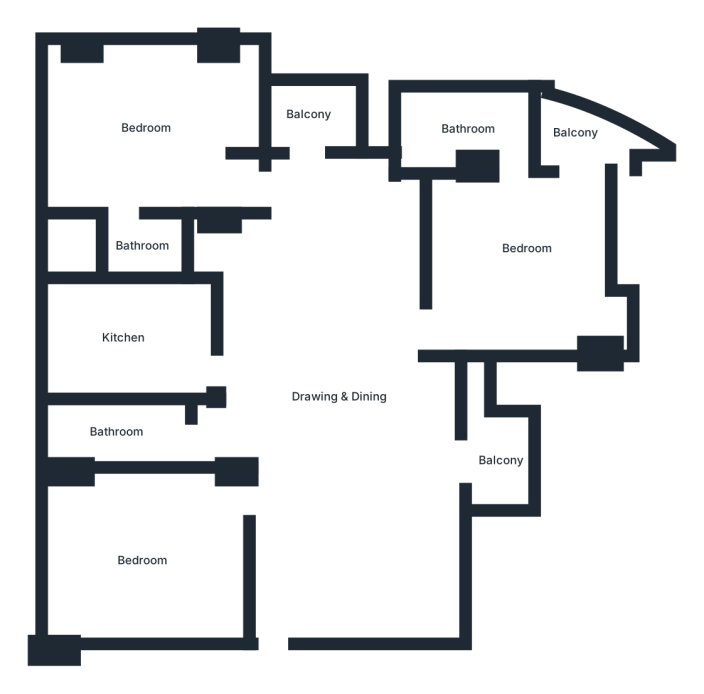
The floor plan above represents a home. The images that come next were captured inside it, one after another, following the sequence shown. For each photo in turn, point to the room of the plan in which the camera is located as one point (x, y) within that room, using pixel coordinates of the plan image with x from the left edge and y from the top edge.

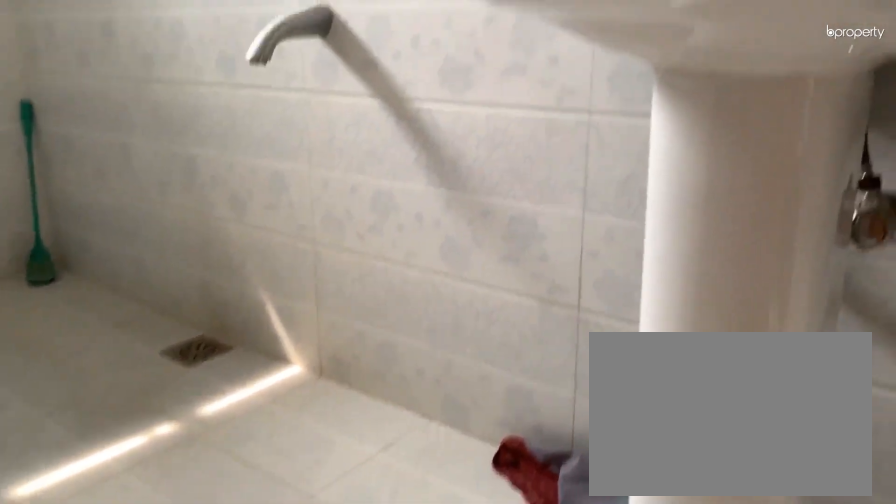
(117, 439)
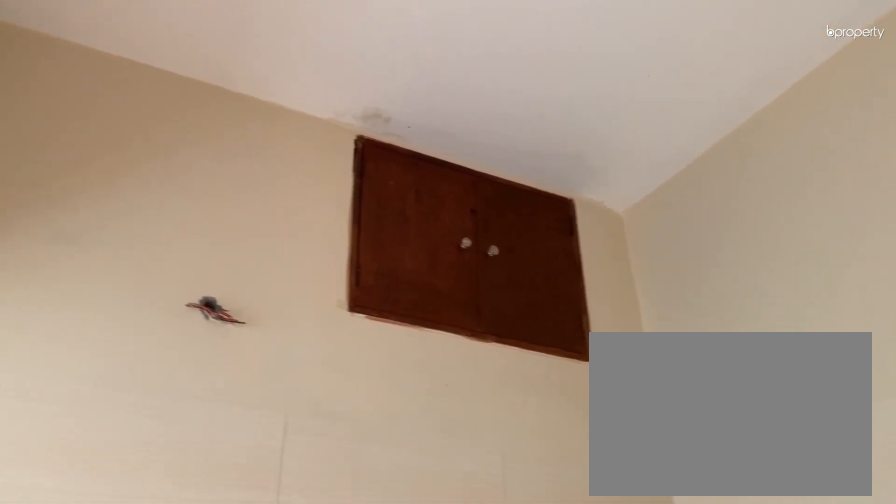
(129, 340)
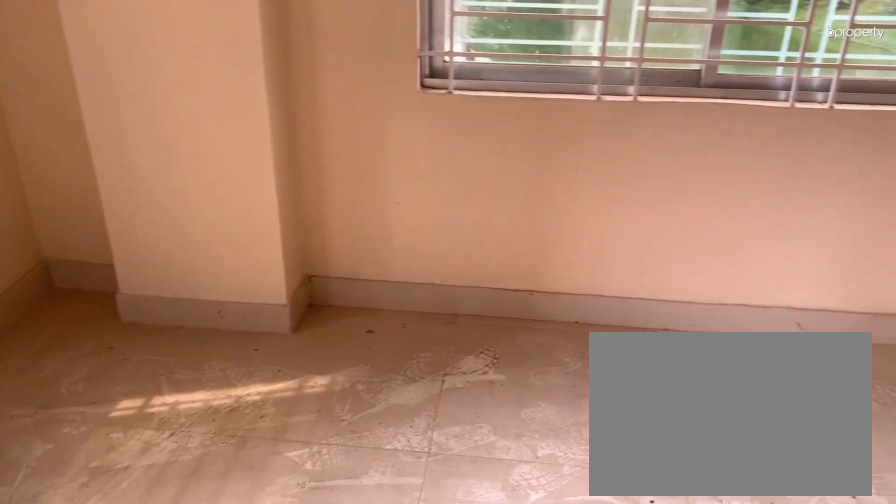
(150, 135)
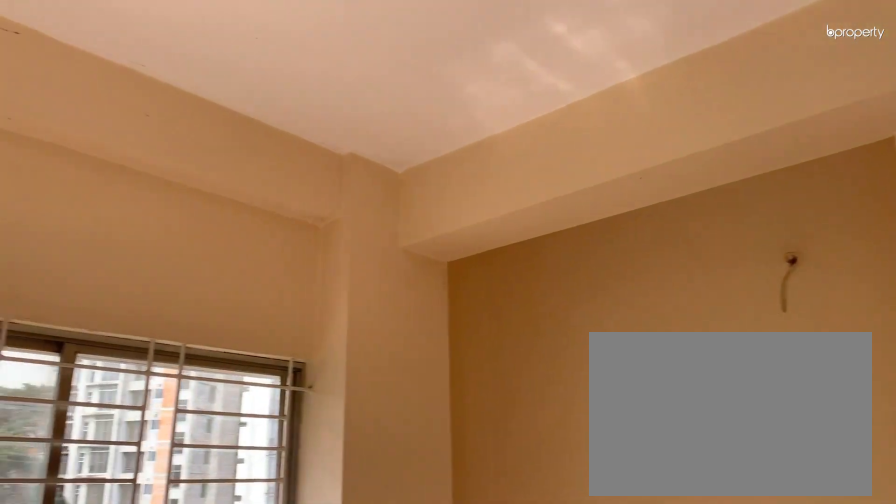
(150, 135)
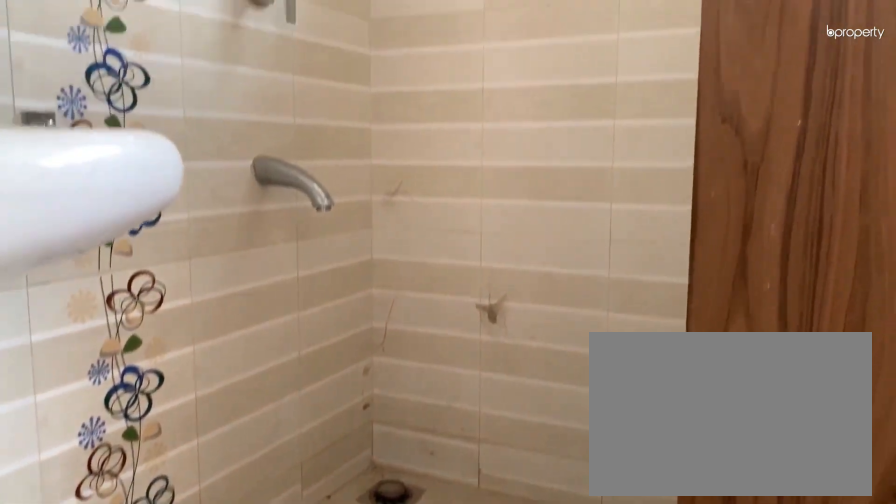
(124, 246)
